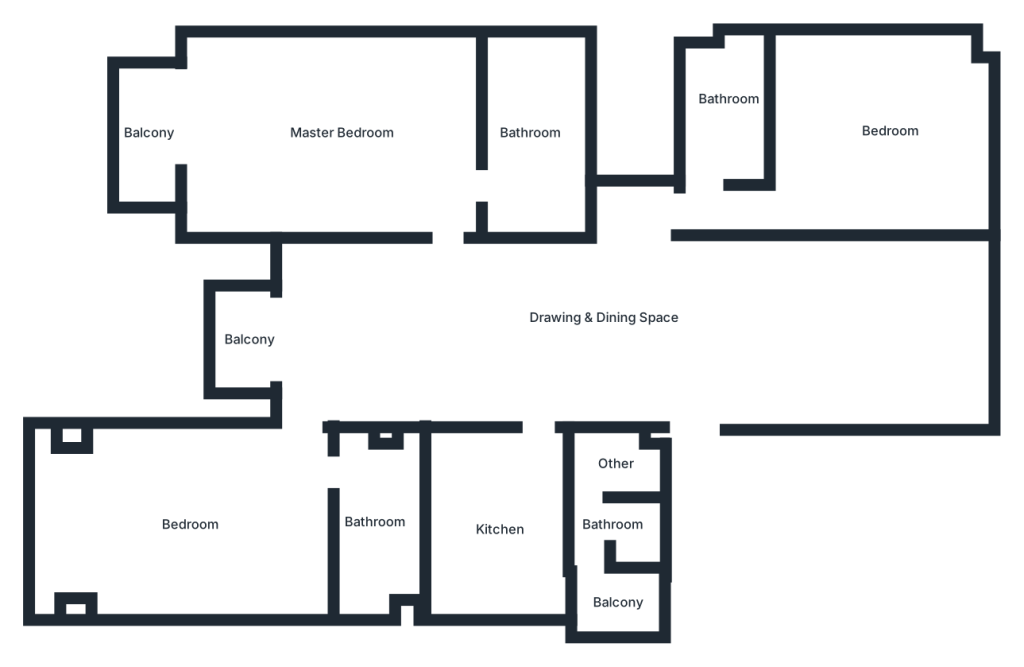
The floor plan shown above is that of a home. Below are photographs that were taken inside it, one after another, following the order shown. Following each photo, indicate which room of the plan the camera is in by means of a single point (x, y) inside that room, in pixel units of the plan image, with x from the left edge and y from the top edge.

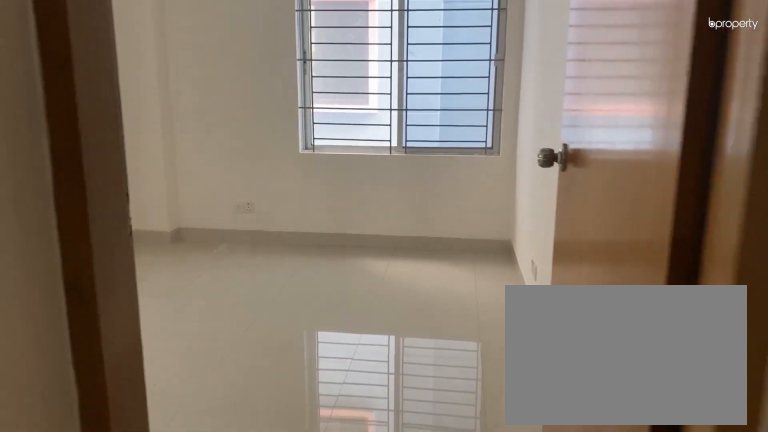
(738, 210)
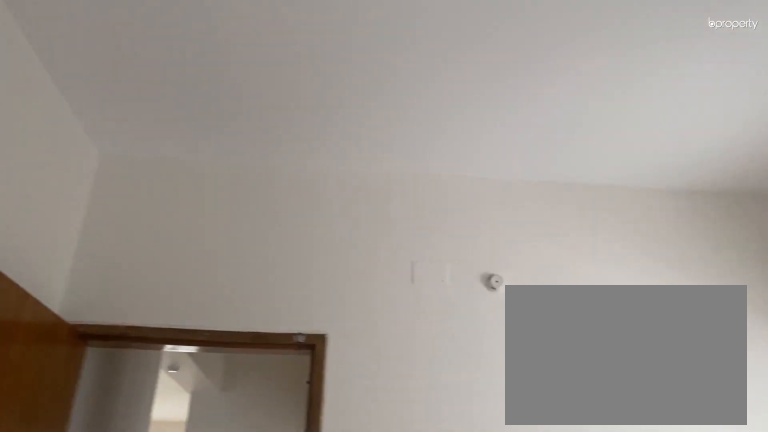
(850, 132)
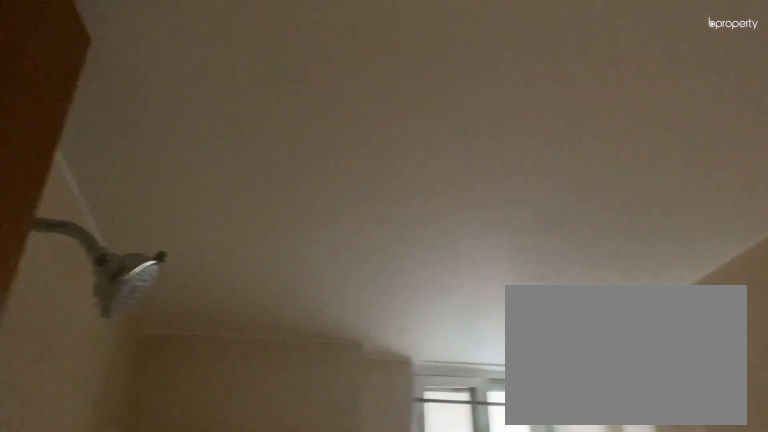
(725, 121)
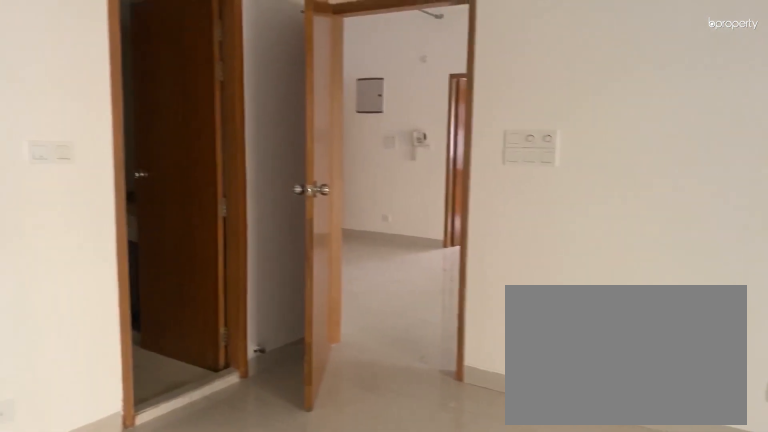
(357, 130)
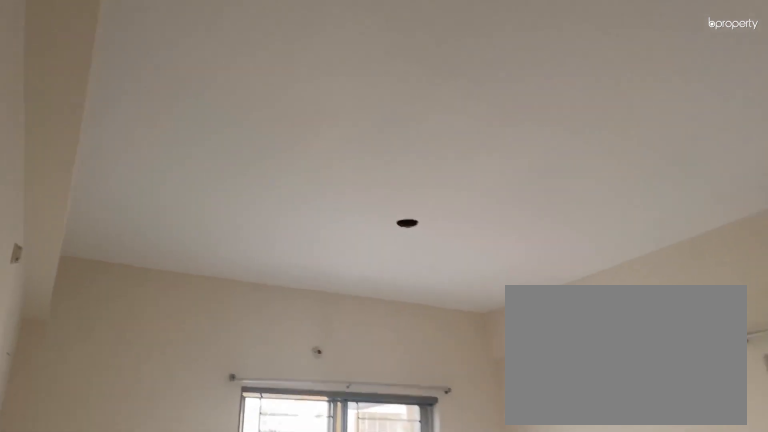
(357, 130)
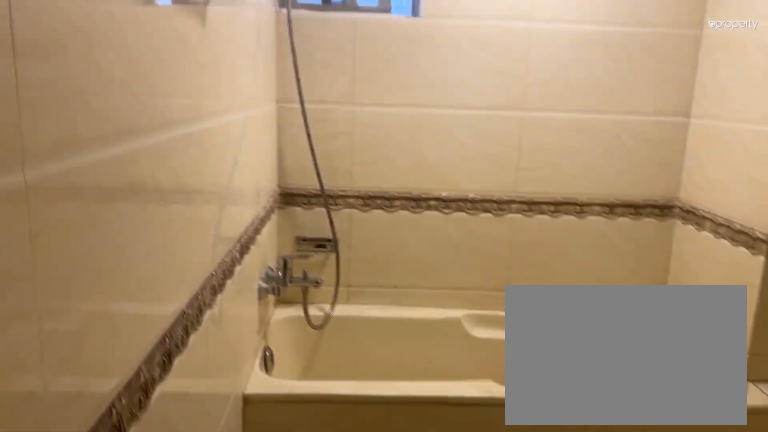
(523, 132)
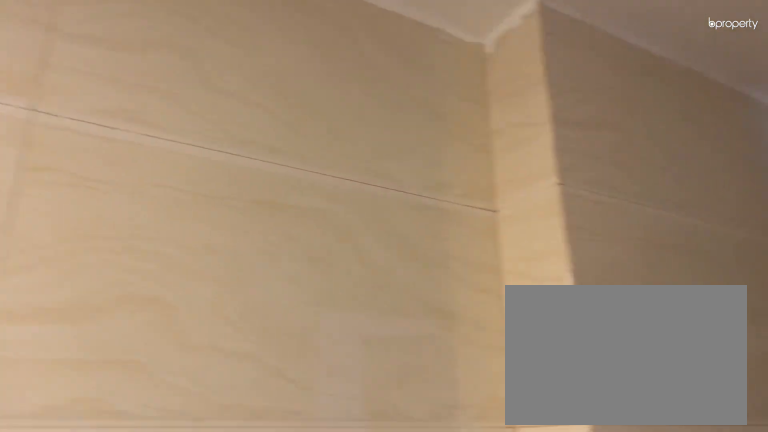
(523, 132)
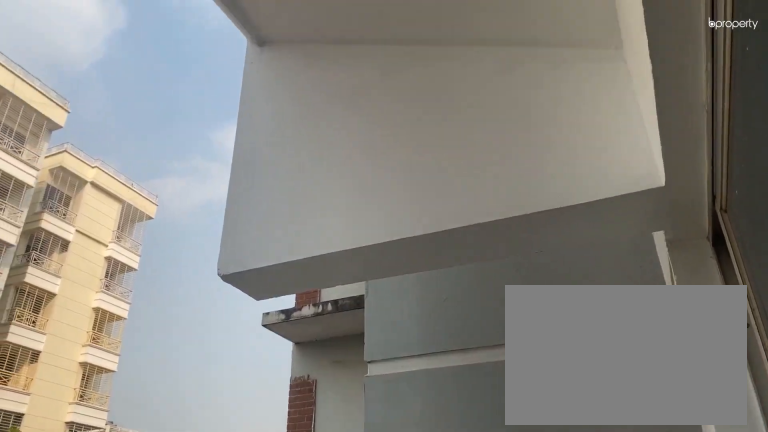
(150, 128)
